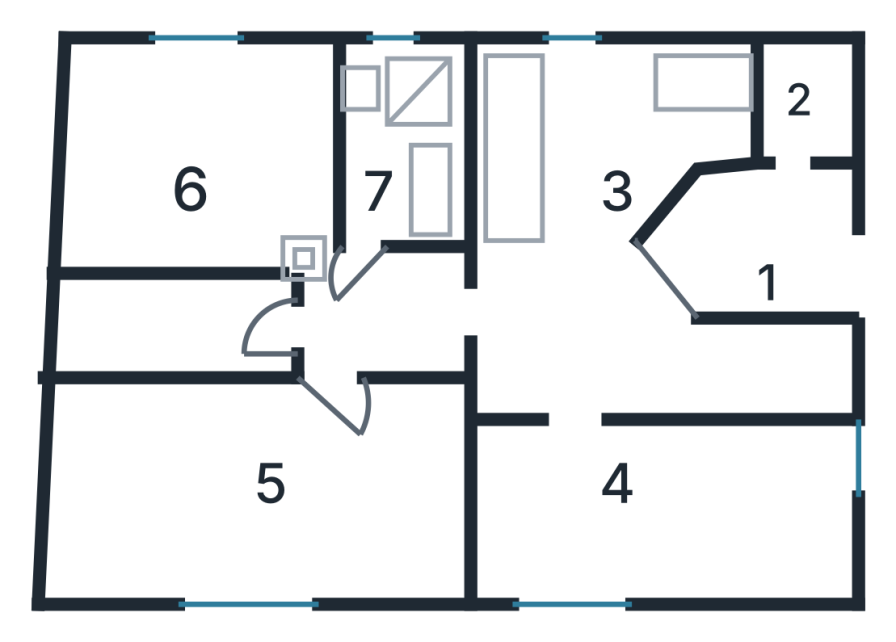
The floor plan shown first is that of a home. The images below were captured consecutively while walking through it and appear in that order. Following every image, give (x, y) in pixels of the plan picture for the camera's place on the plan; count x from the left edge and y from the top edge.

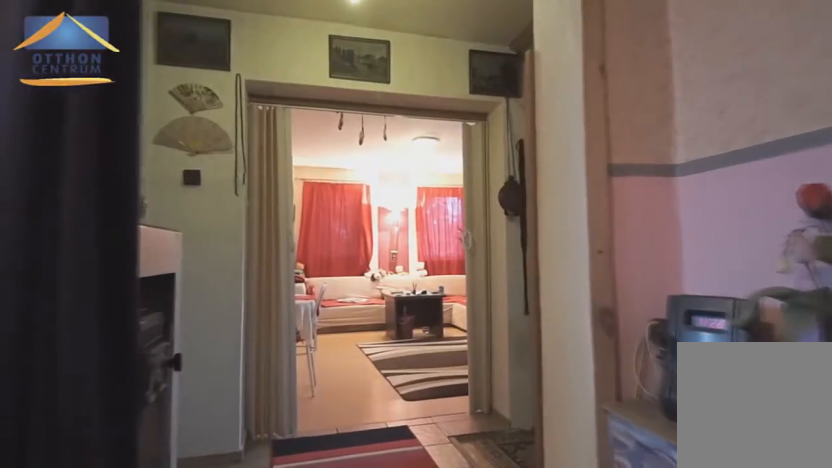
(238, 321)
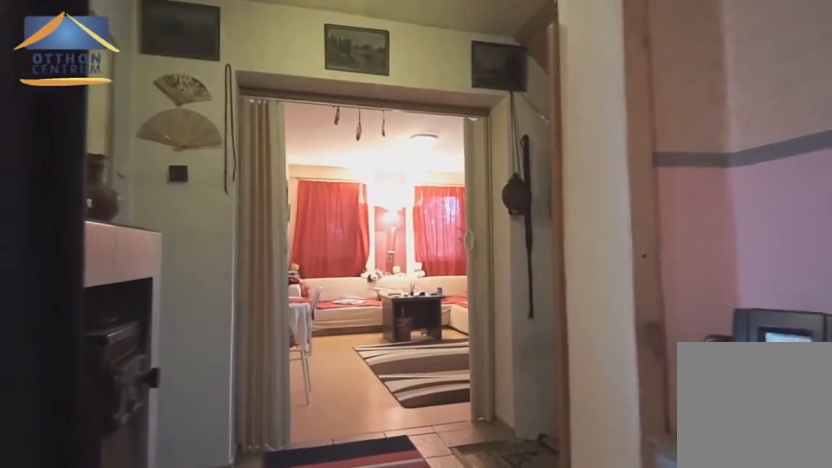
(257, 324)
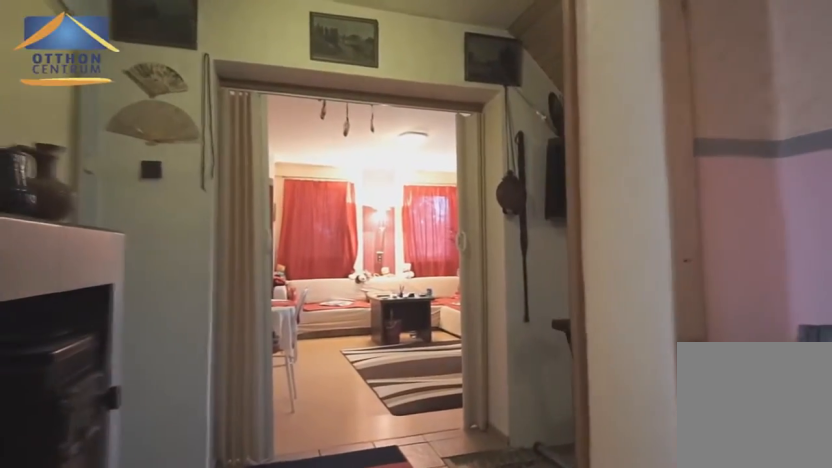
(272, 326)
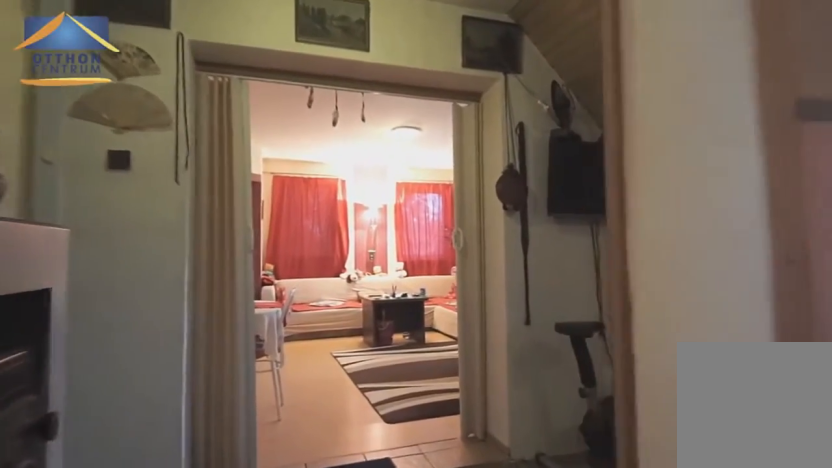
(294, 330)
